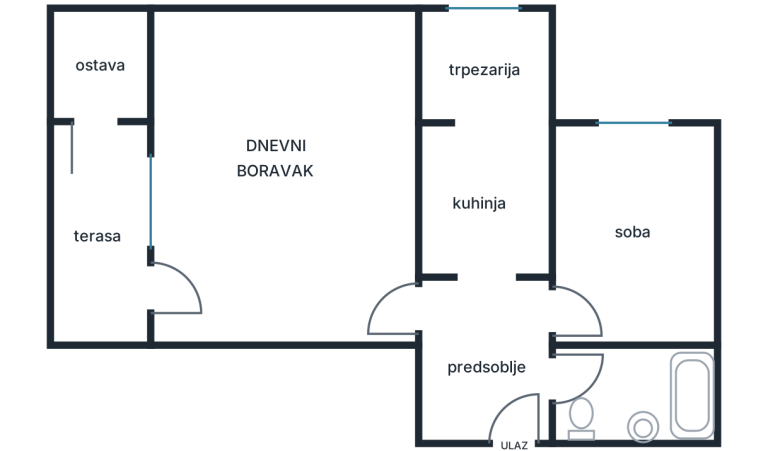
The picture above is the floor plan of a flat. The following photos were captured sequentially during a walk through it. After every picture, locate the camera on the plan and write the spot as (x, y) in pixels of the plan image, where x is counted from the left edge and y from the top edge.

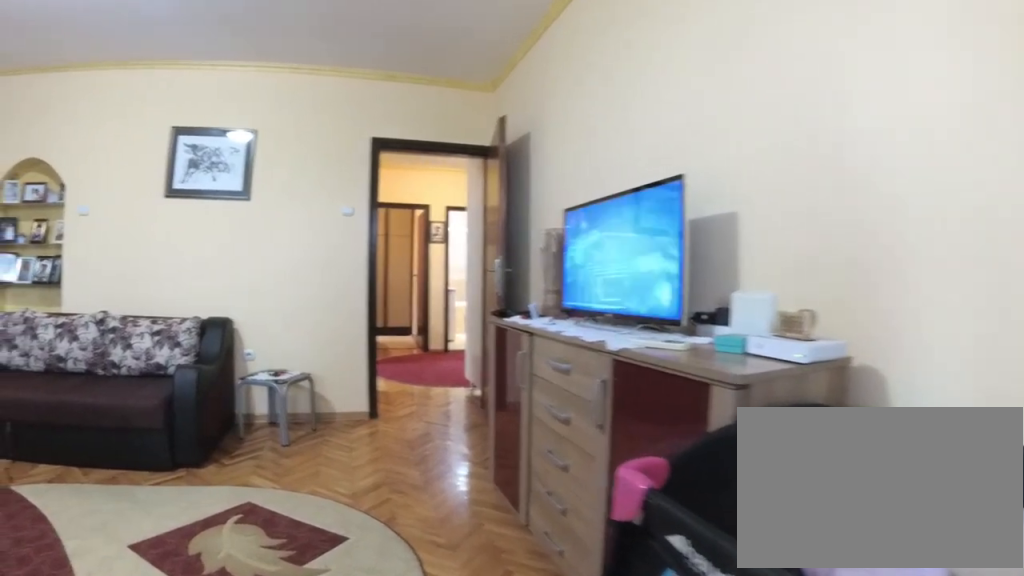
(169, 285)
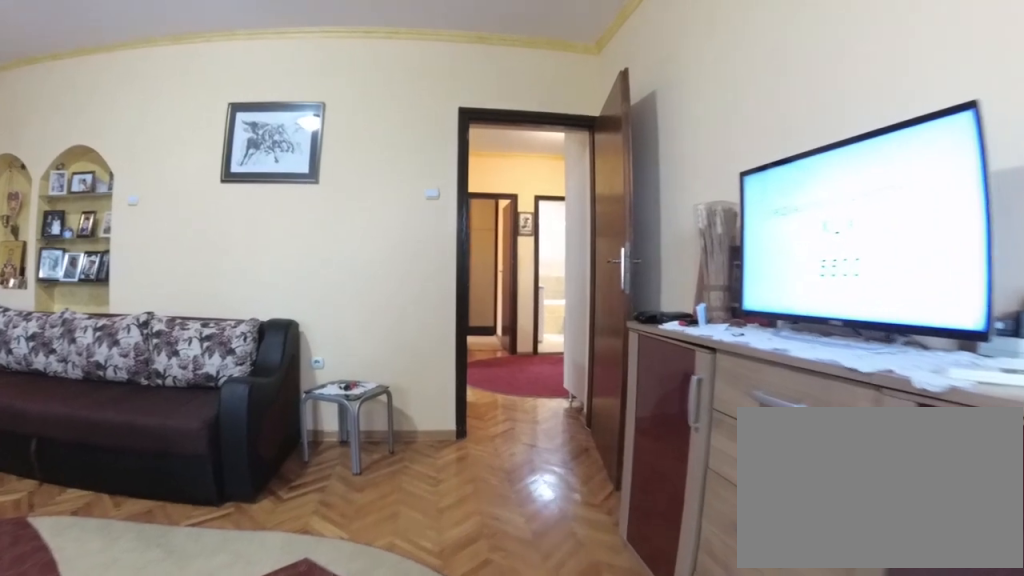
(213, 289)
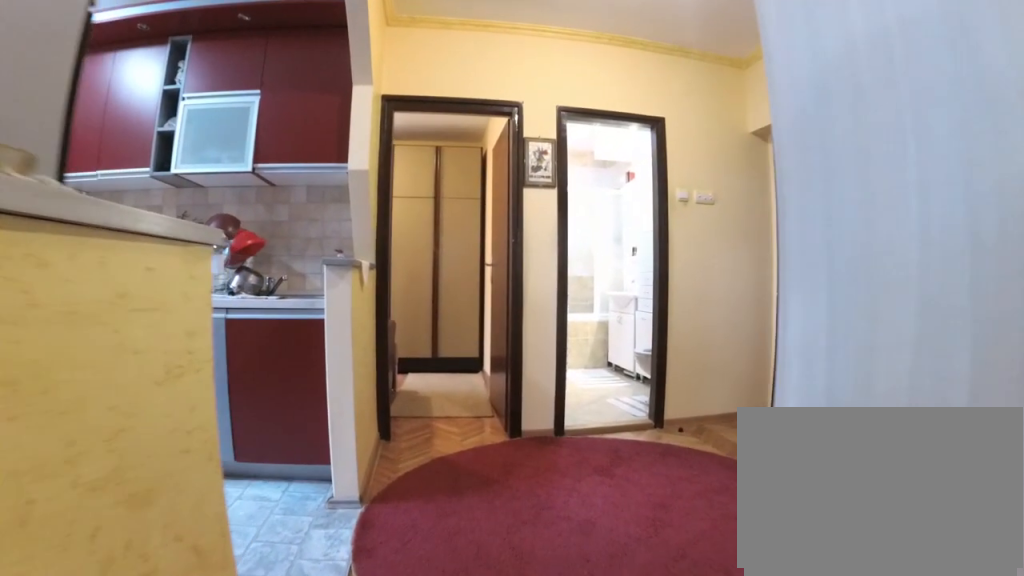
(402, 308)
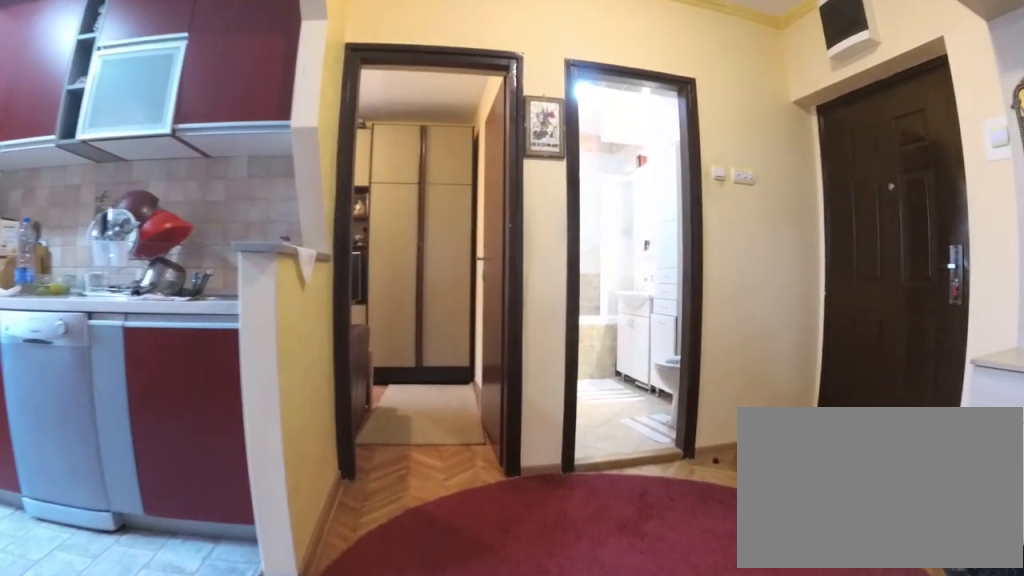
(427, 304)
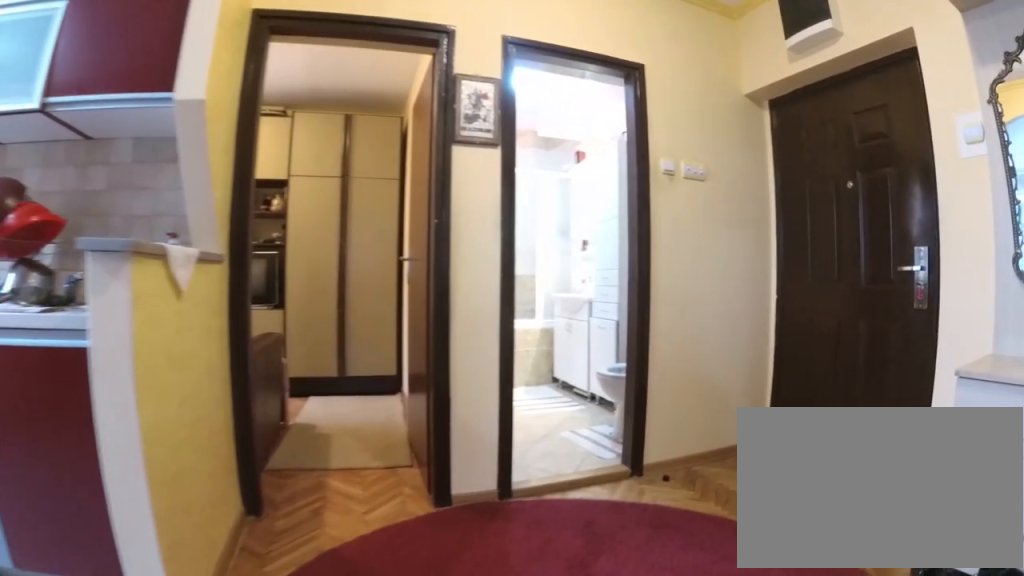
(439, 307)
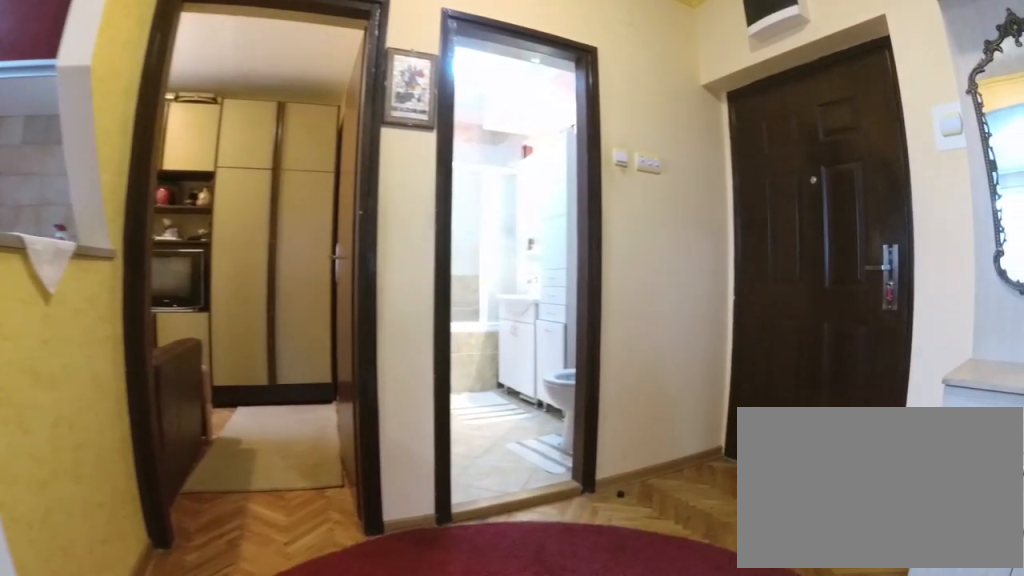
(448, 317)
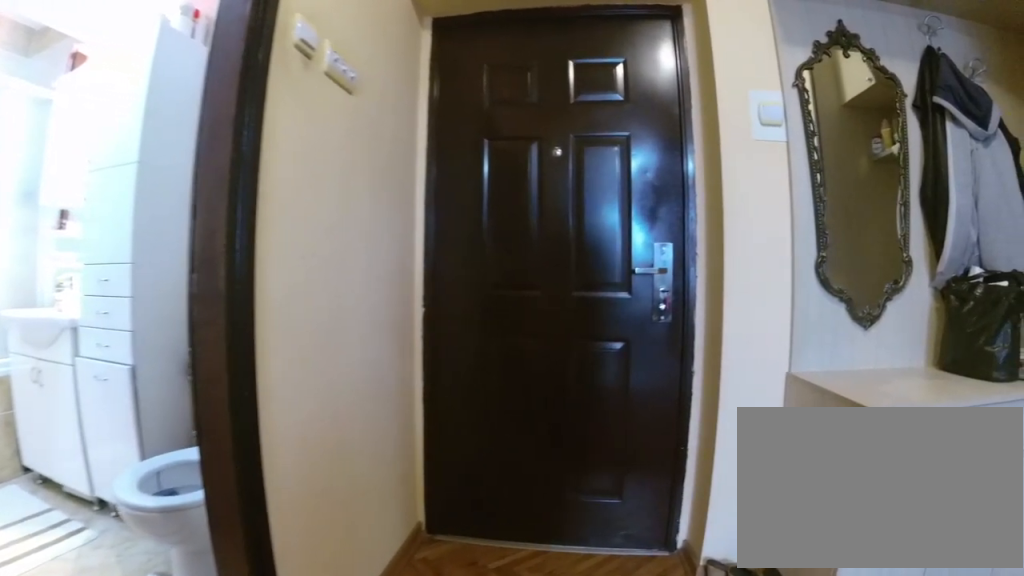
(512, 342)
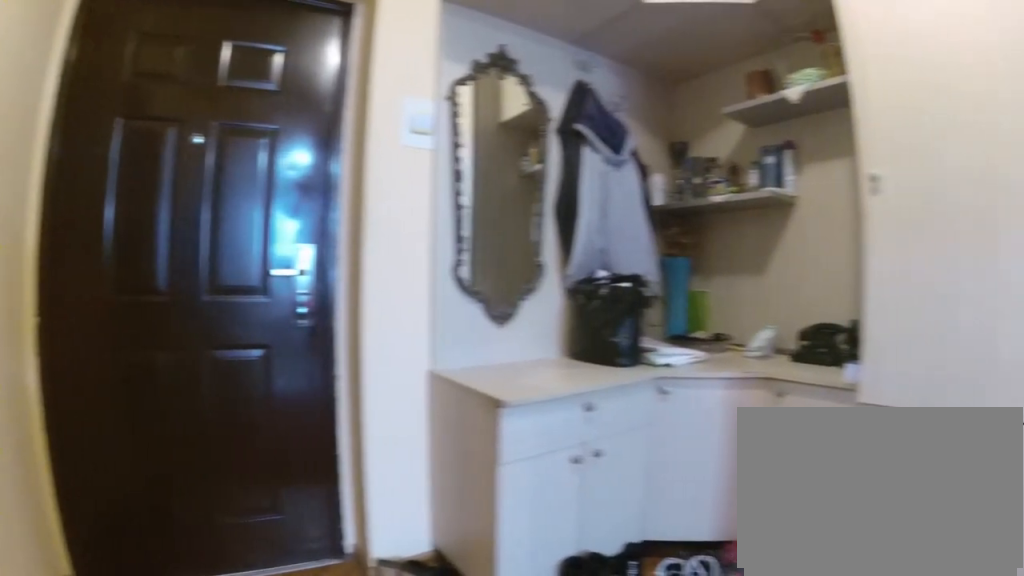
(526, 348)
